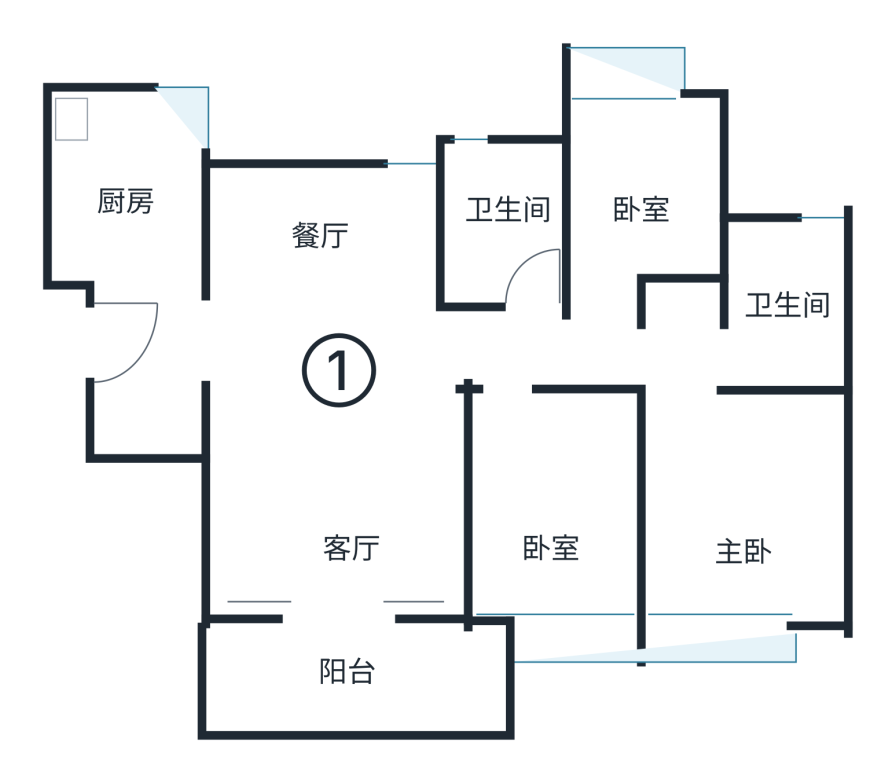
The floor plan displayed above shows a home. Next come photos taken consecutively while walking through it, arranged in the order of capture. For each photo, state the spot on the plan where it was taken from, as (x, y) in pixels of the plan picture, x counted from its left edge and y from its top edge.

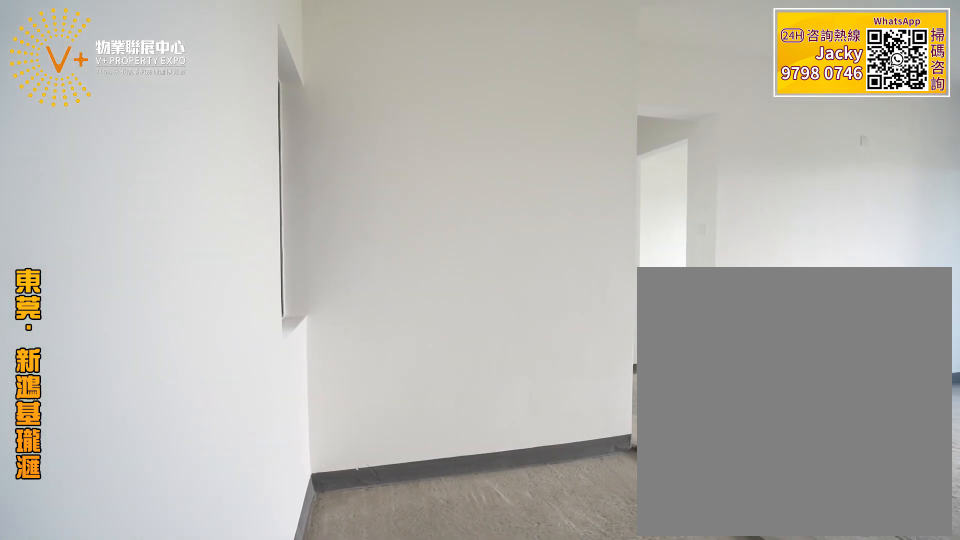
(254, 340)
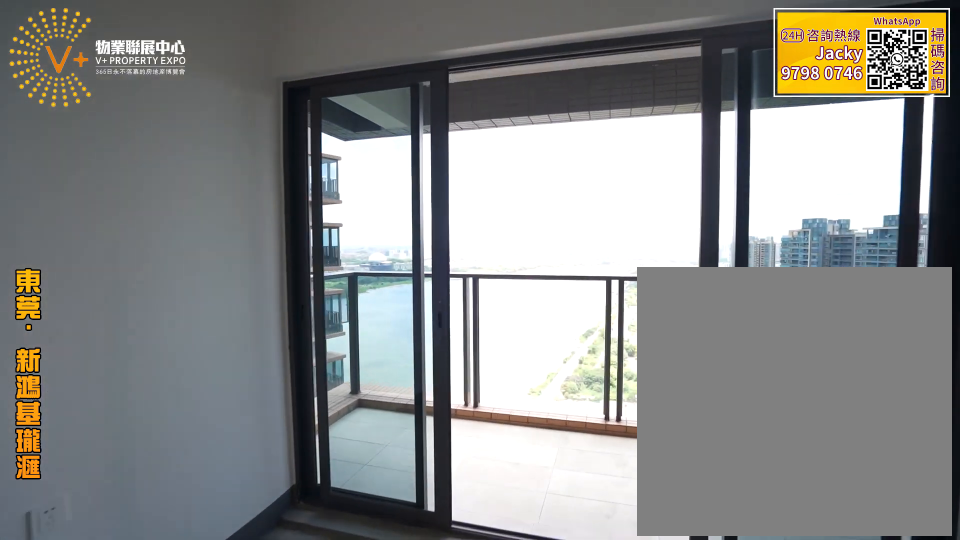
(319, 534)
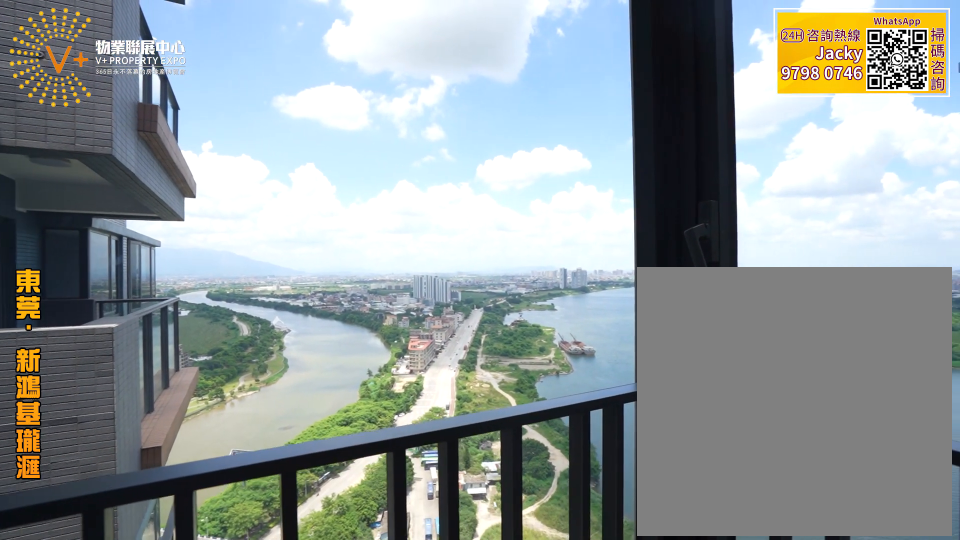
(635, 193)
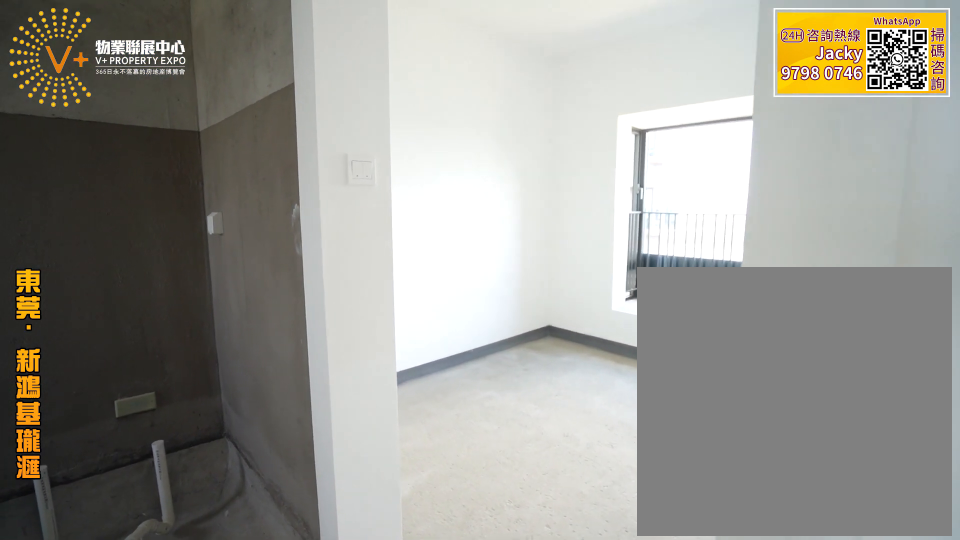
(692, 451)
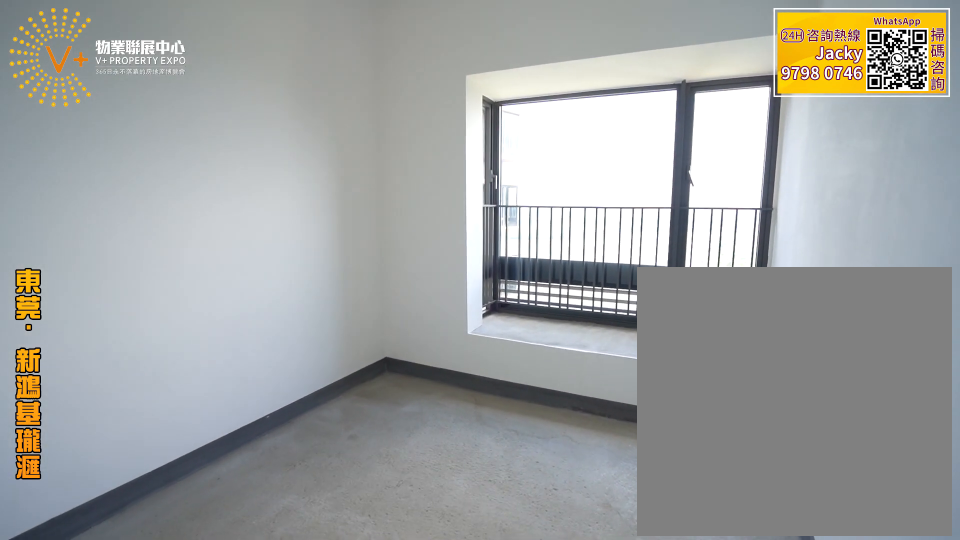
(685, 425)
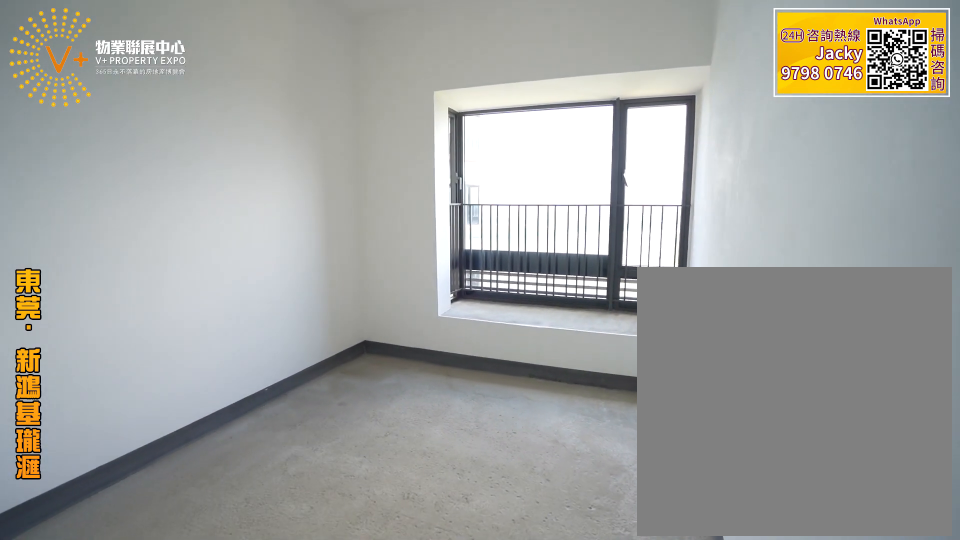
(681, 386)
